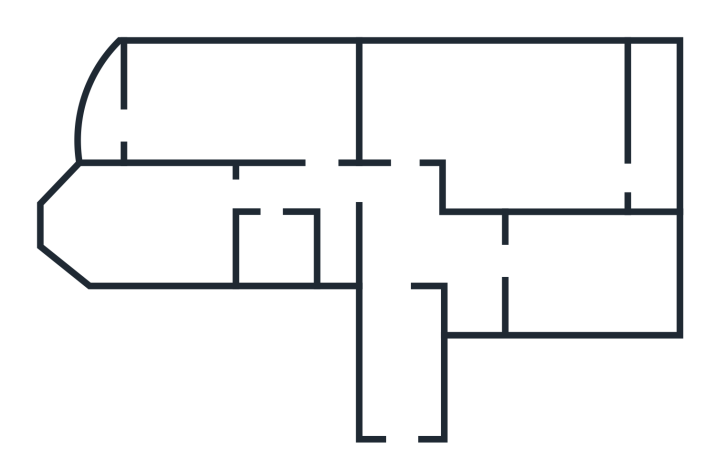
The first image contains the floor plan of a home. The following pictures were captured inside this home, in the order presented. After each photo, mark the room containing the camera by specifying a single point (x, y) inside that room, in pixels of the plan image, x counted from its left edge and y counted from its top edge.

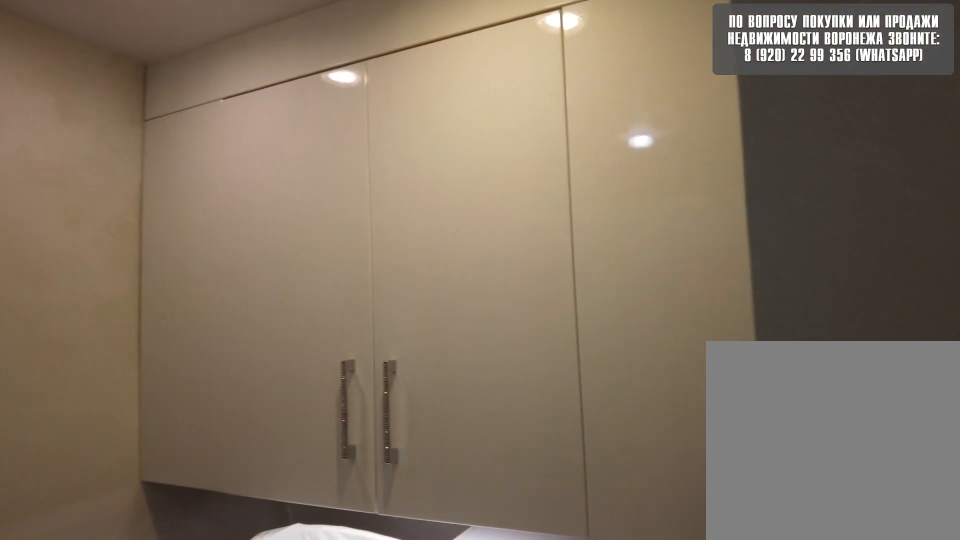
(481, 263)
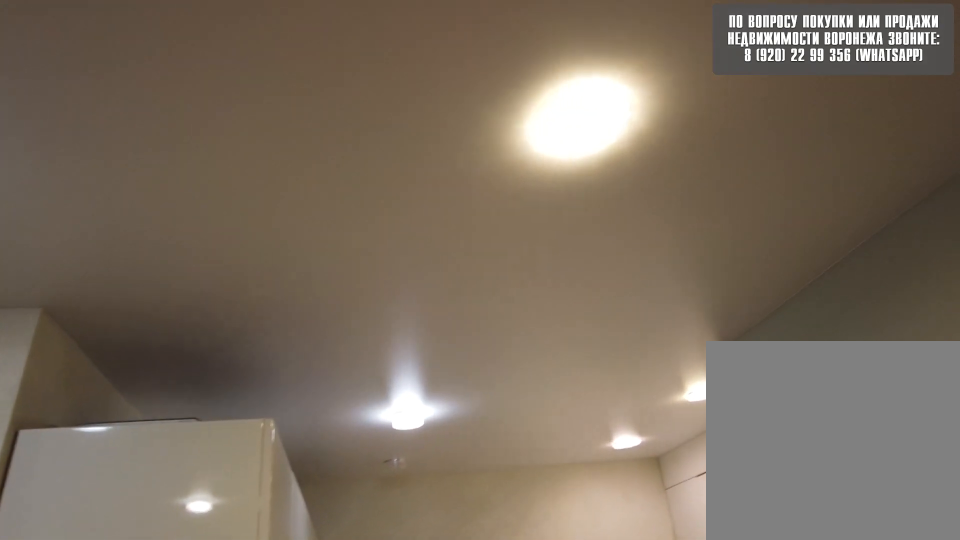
(481, 263)
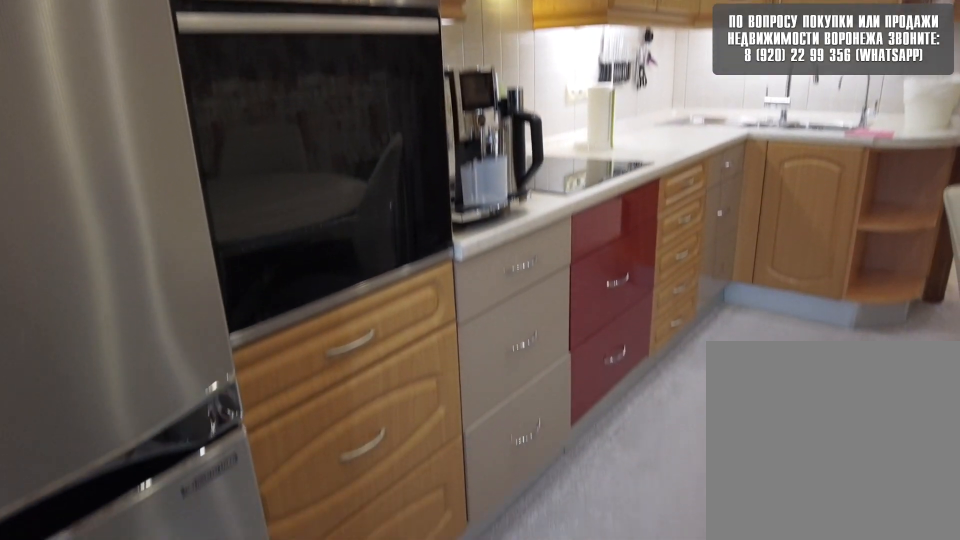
(563, 274)
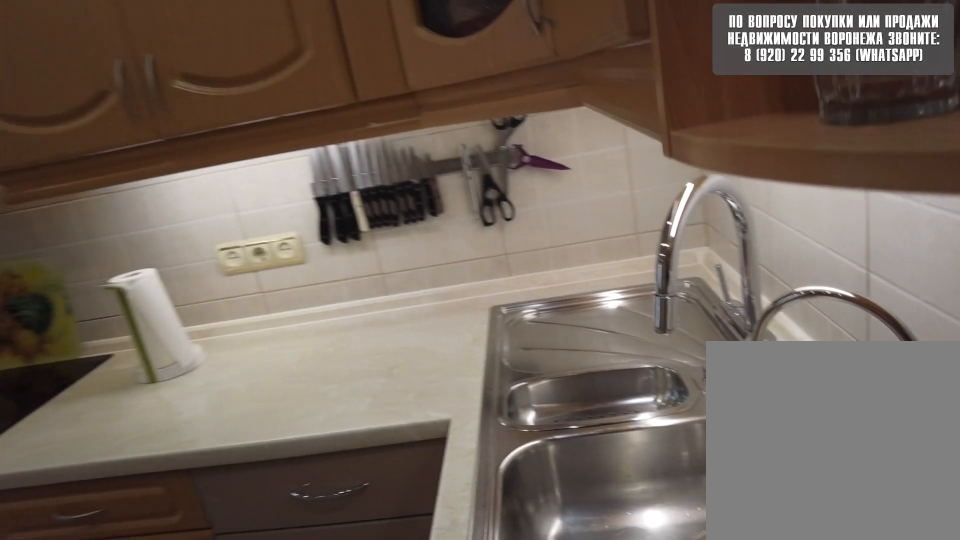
(563, 274)
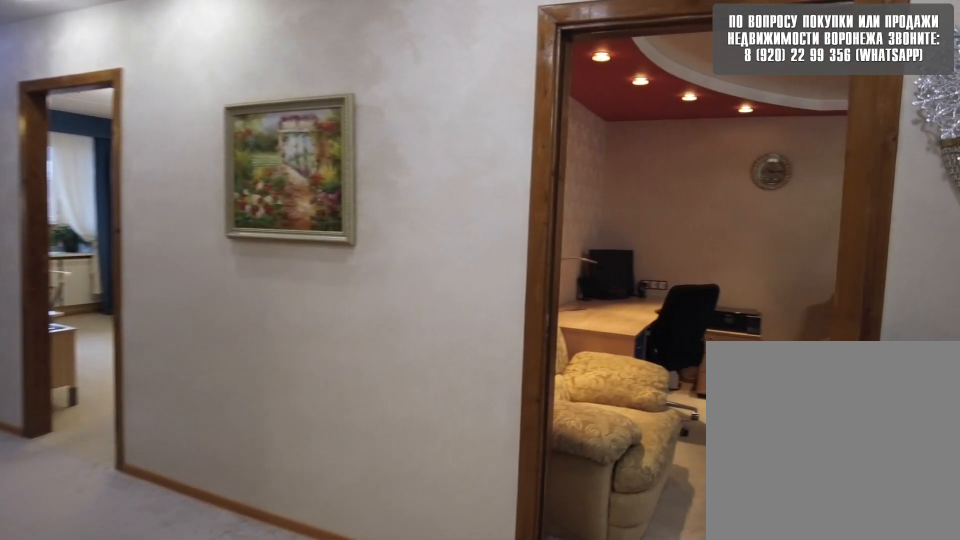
(414, 251)
